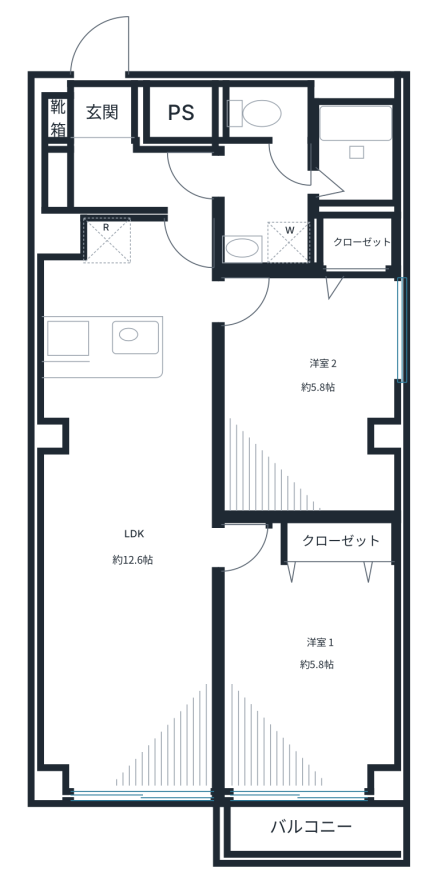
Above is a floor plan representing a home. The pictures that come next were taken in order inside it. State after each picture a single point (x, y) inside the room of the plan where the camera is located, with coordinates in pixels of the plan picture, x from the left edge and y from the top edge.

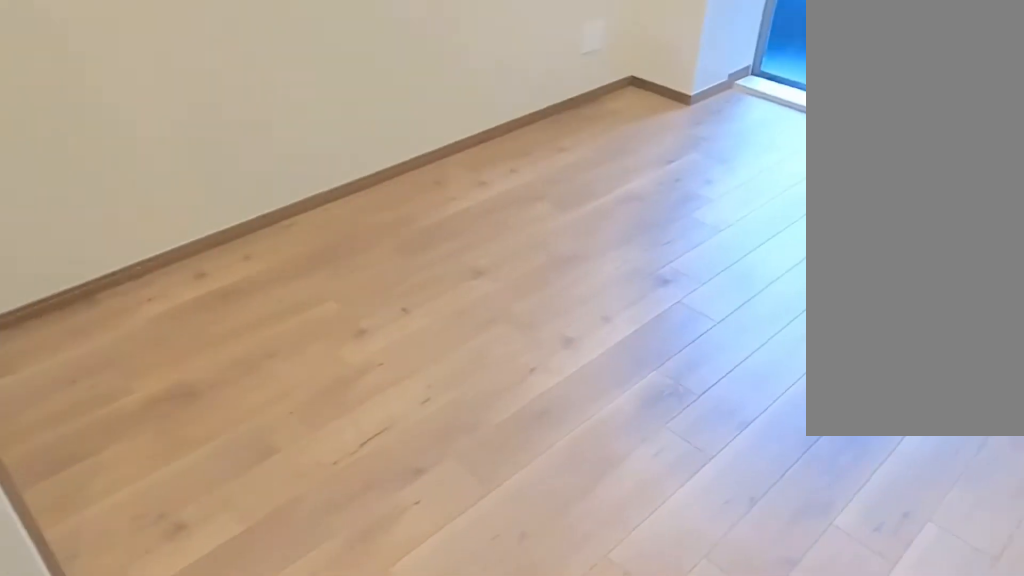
(335, 686)
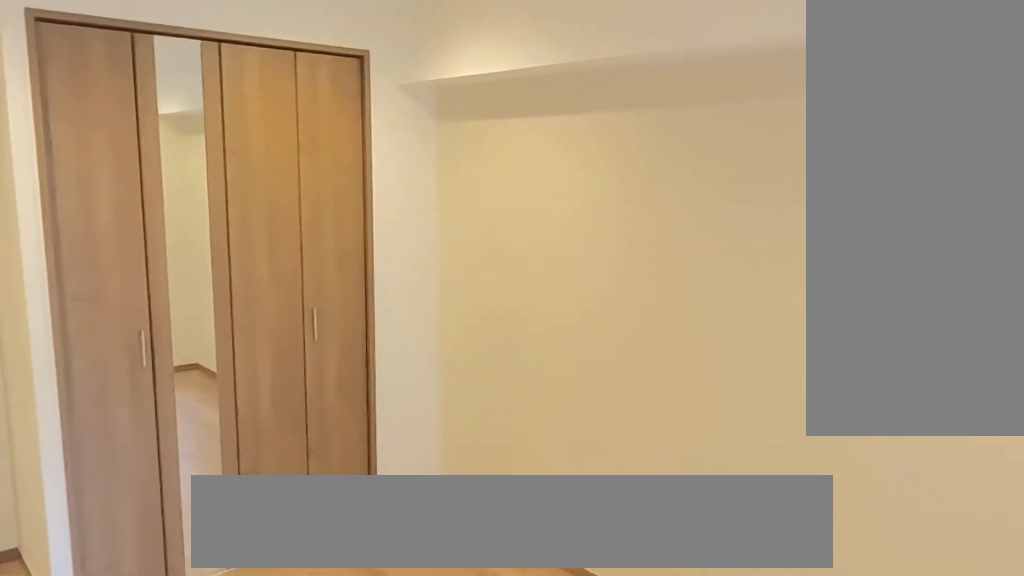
(326, 676)
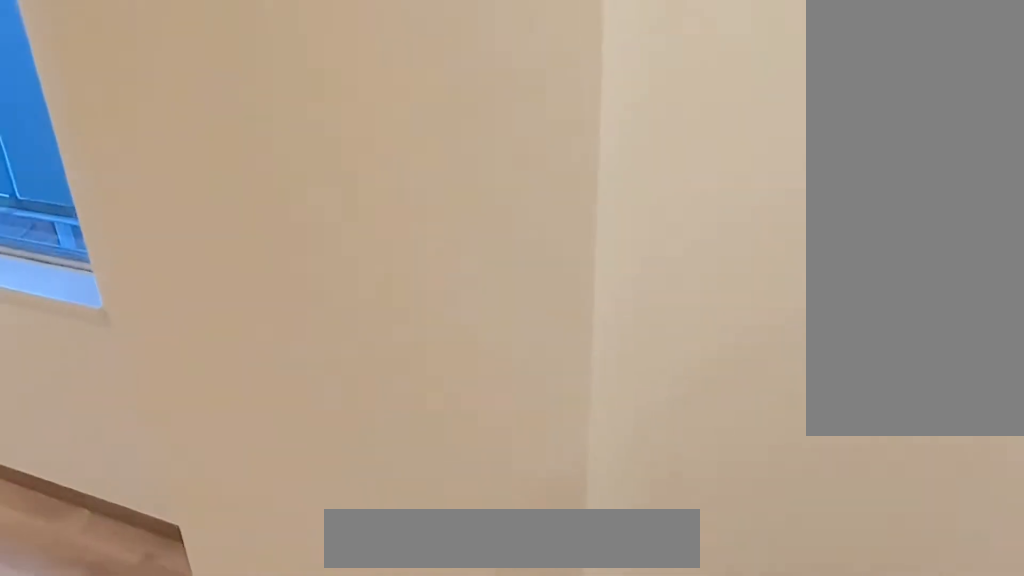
(326, 388)
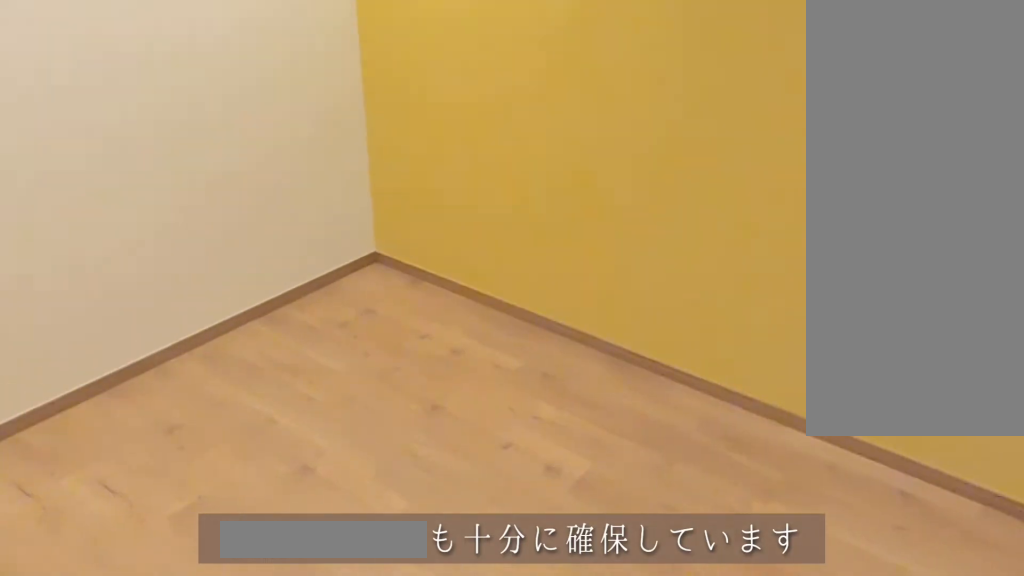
(325, 388)
